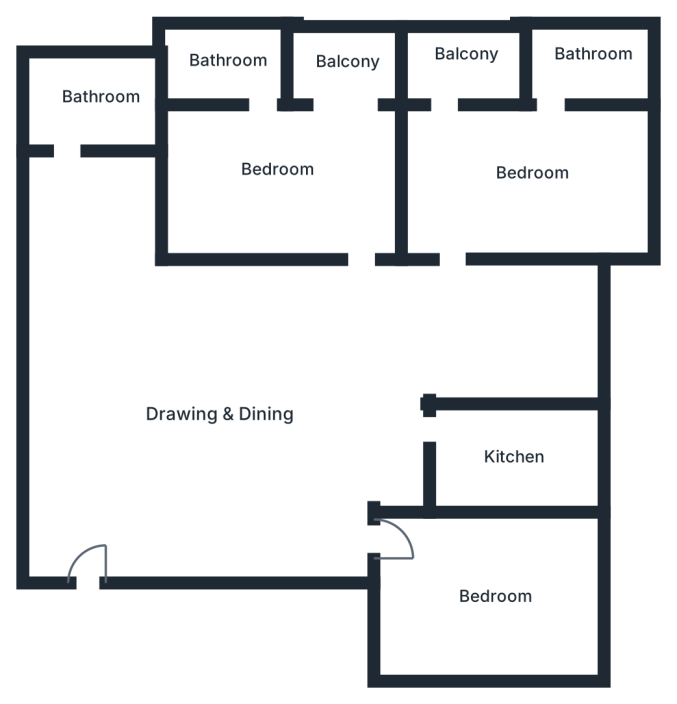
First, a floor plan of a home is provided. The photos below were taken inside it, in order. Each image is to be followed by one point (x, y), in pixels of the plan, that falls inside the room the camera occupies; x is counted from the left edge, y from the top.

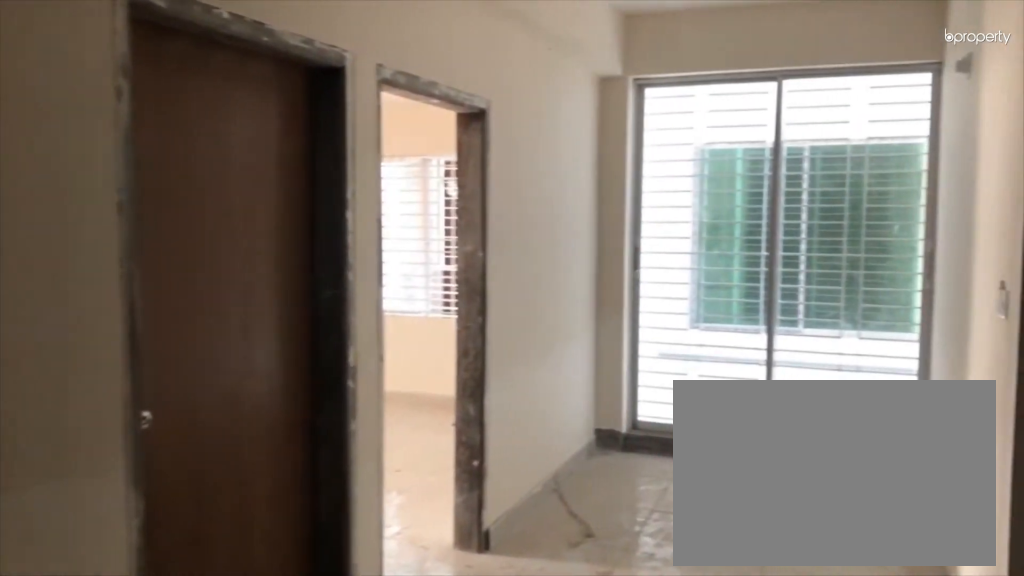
(214, 396)
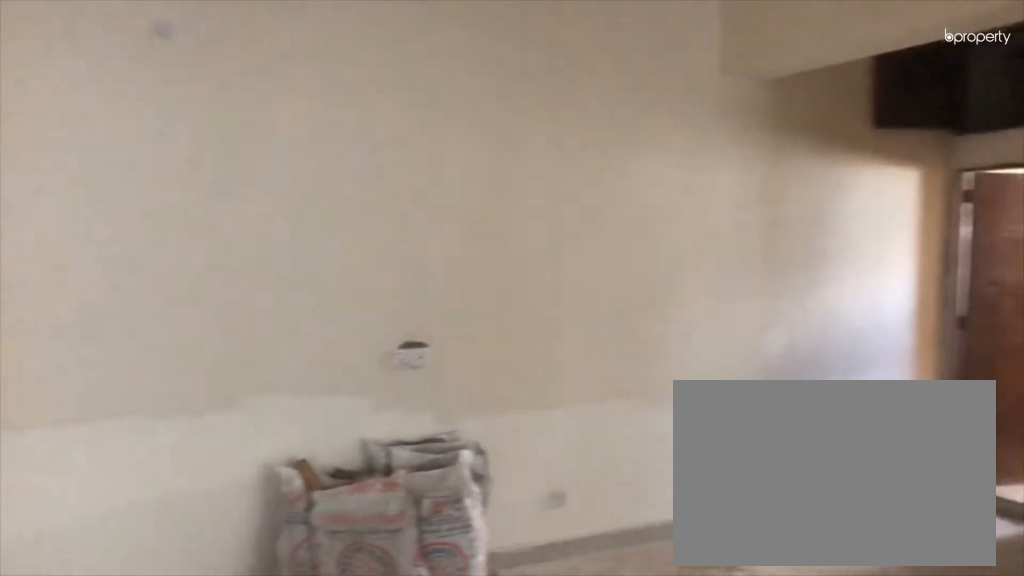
(214, 396)
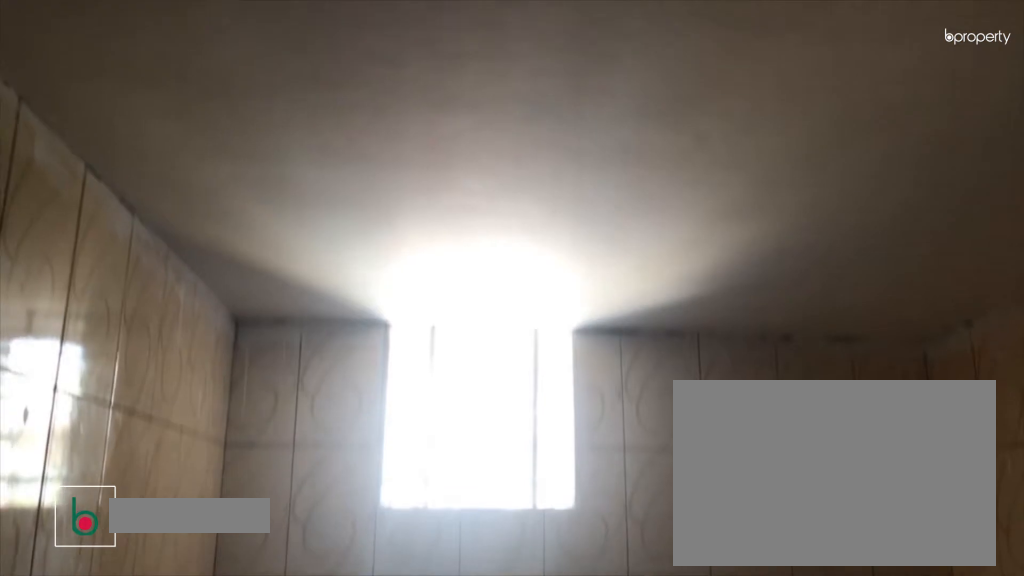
(101, 98)
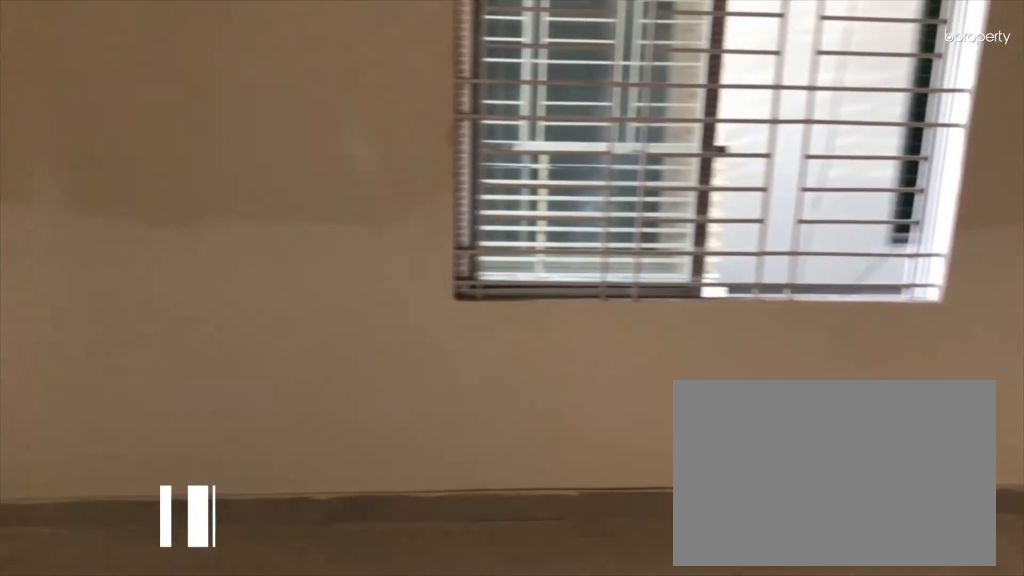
(536, 175)
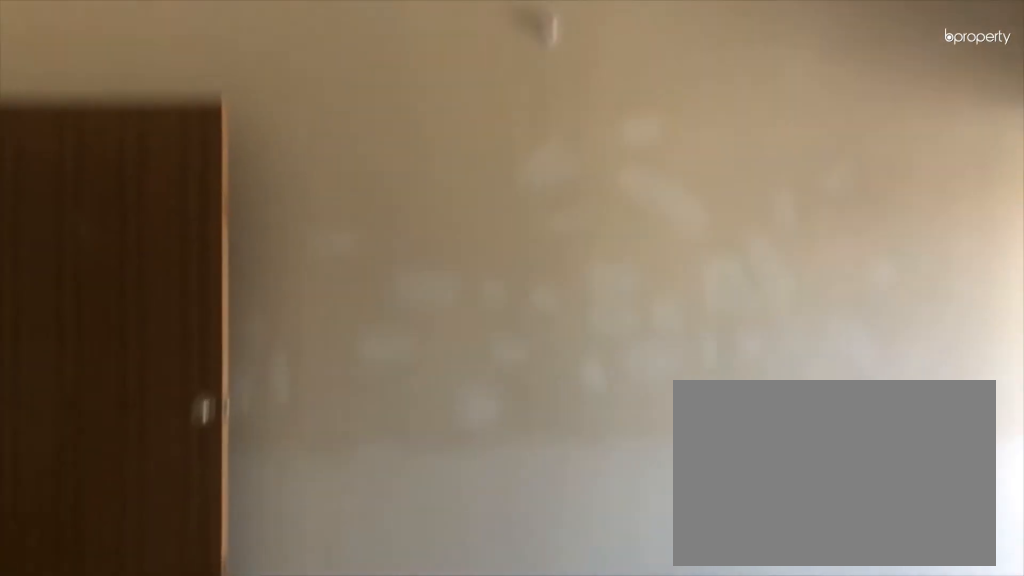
(536, 175)
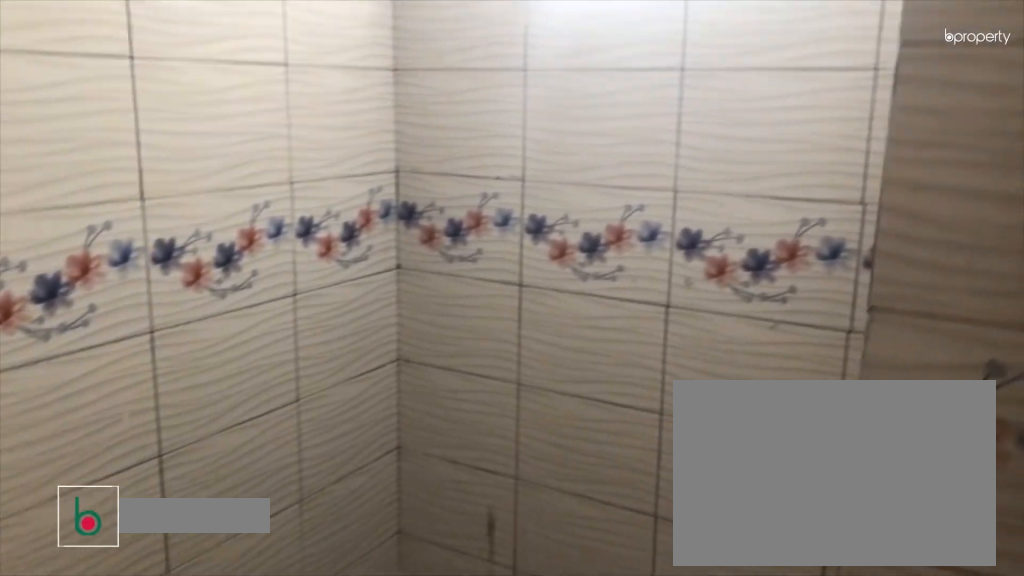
(588, 66)
